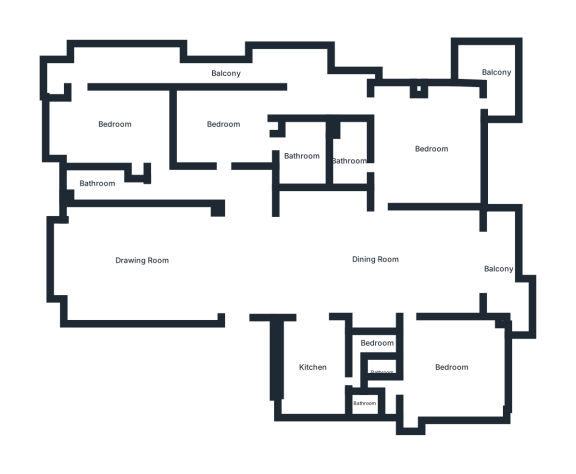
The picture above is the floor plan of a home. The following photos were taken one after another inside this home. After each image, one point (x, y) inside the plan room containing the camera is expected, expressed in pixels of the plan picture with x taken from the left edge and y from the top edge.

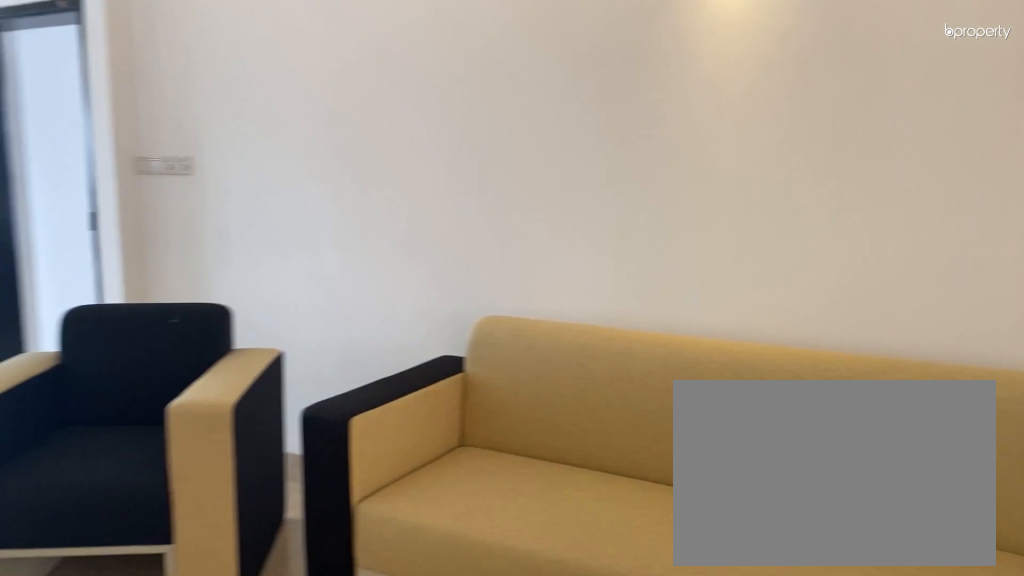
(144, 265)
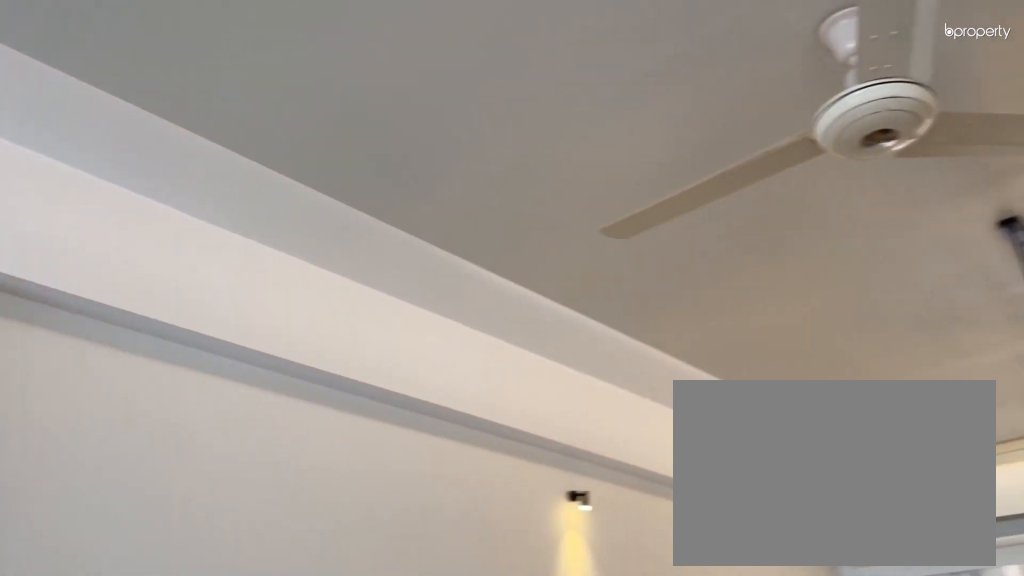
(144, 265)
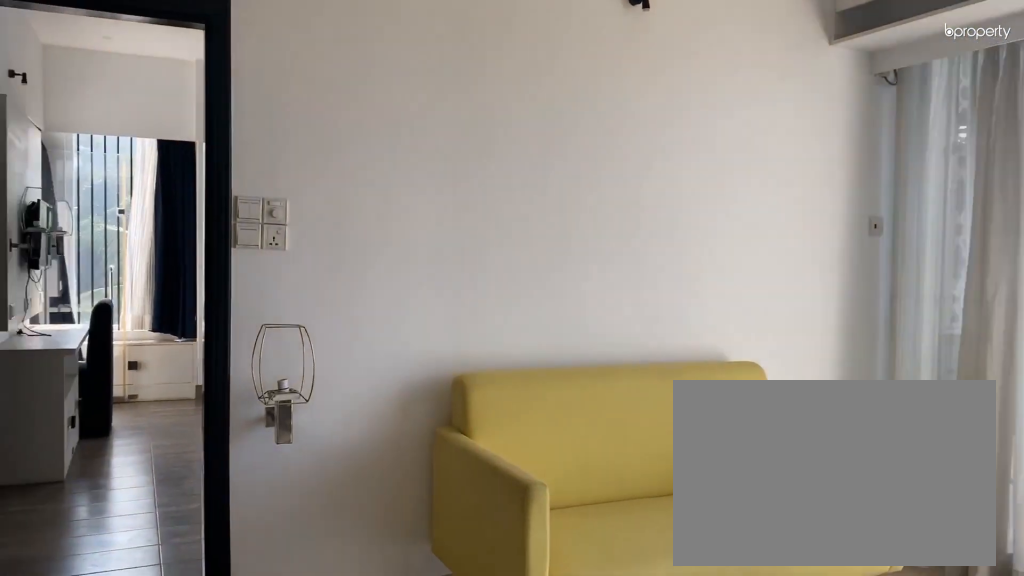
(373, 259)
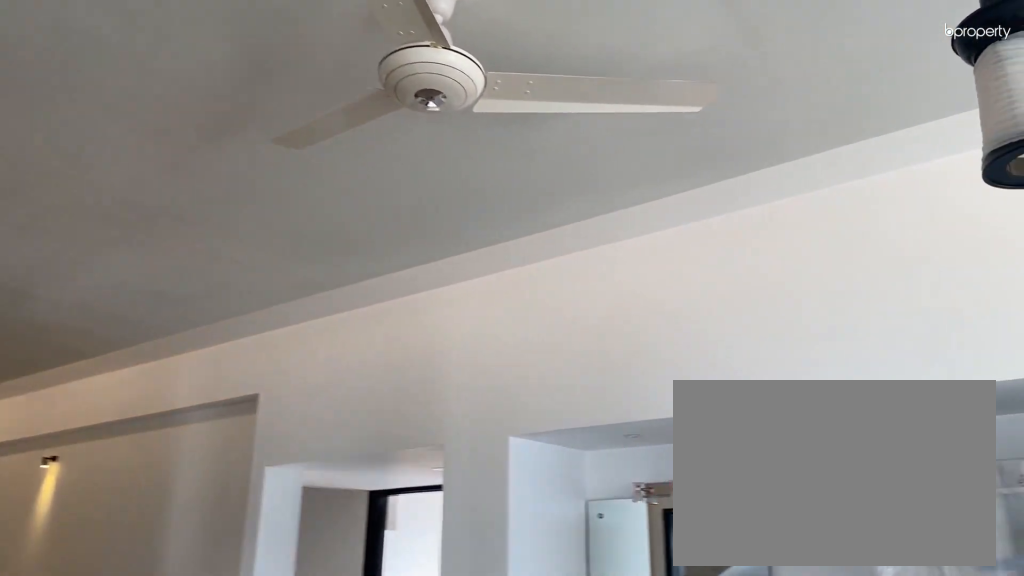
(373, 259)
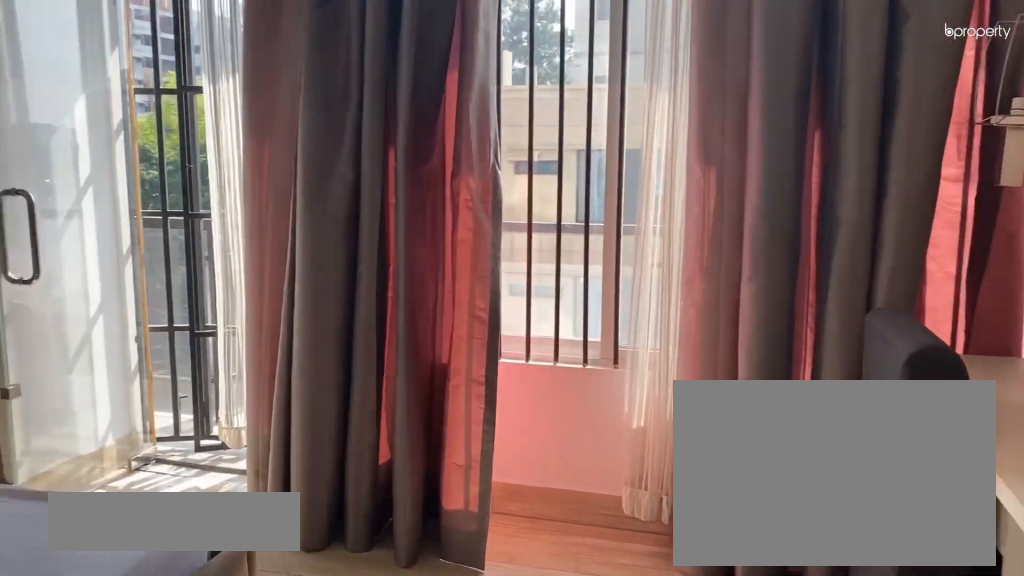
(114, 126)
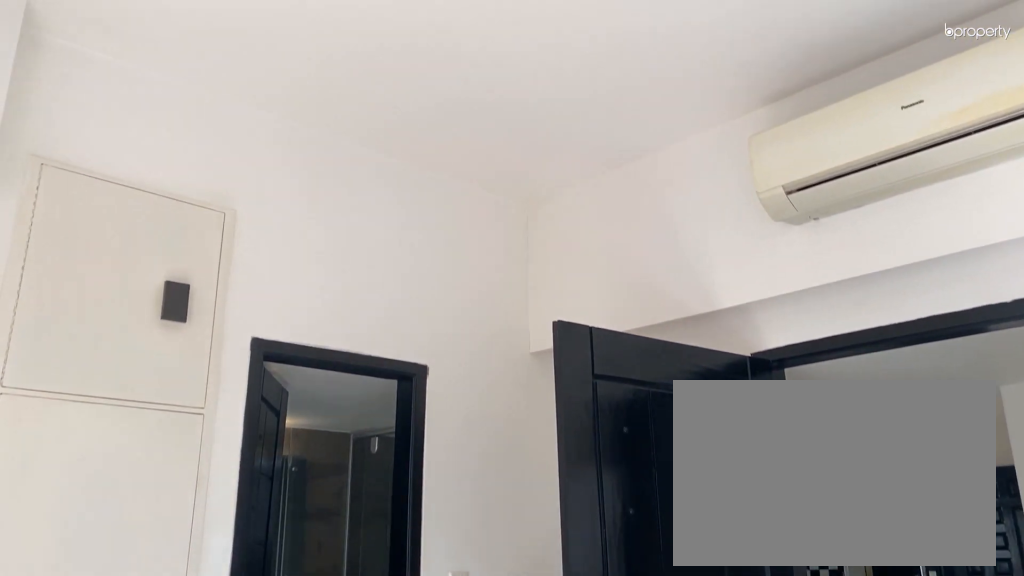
(222, 123)
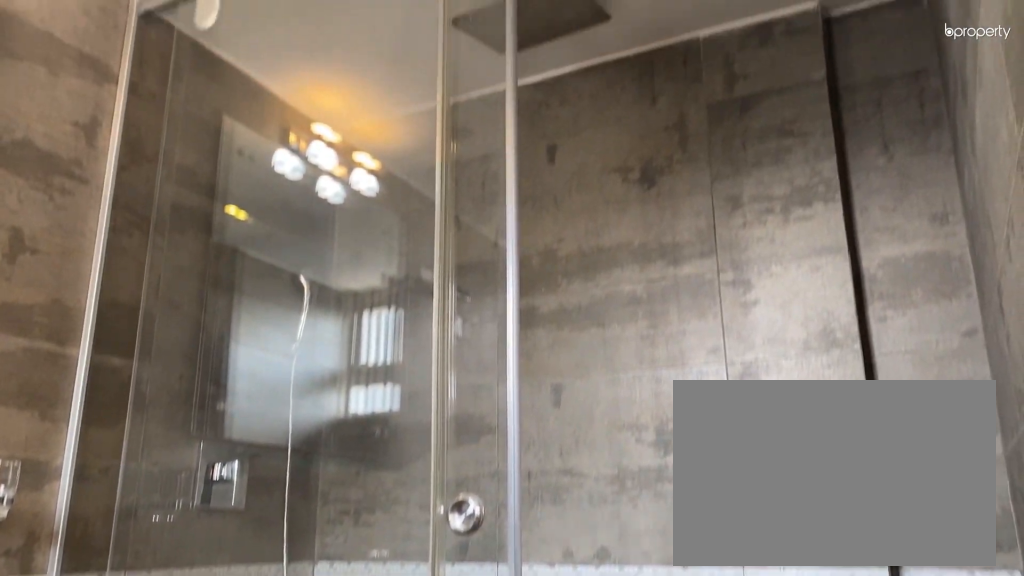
(300, 156)
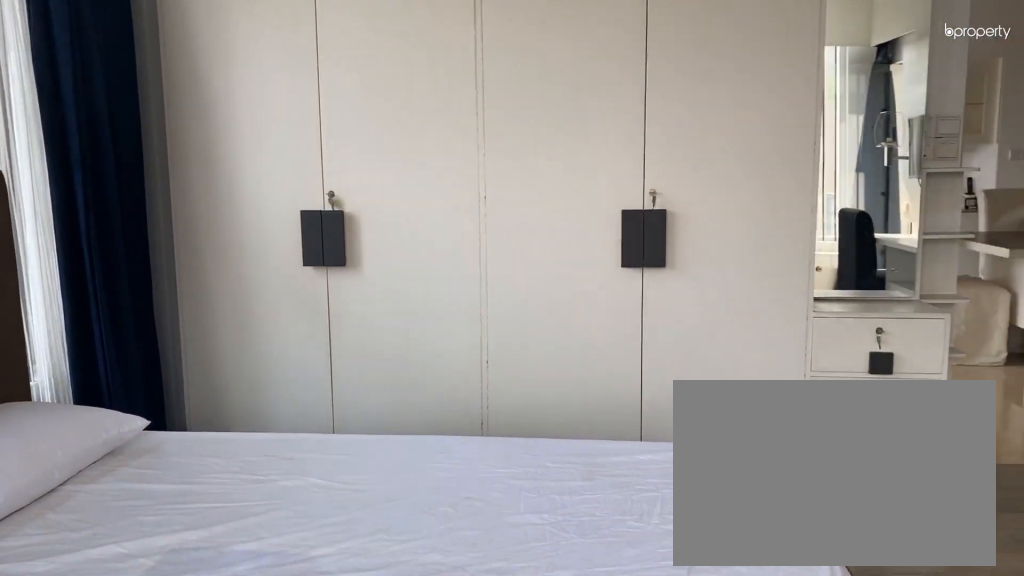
(424, 151)
